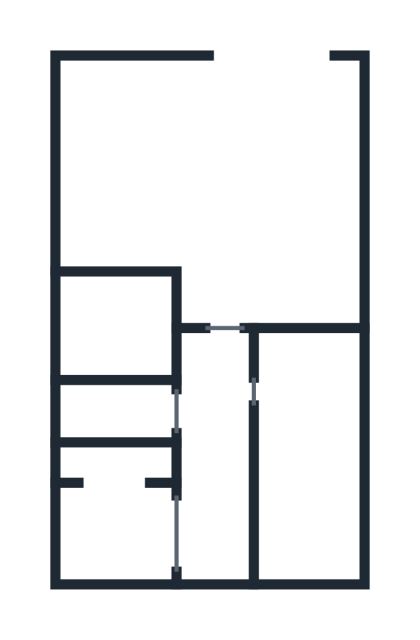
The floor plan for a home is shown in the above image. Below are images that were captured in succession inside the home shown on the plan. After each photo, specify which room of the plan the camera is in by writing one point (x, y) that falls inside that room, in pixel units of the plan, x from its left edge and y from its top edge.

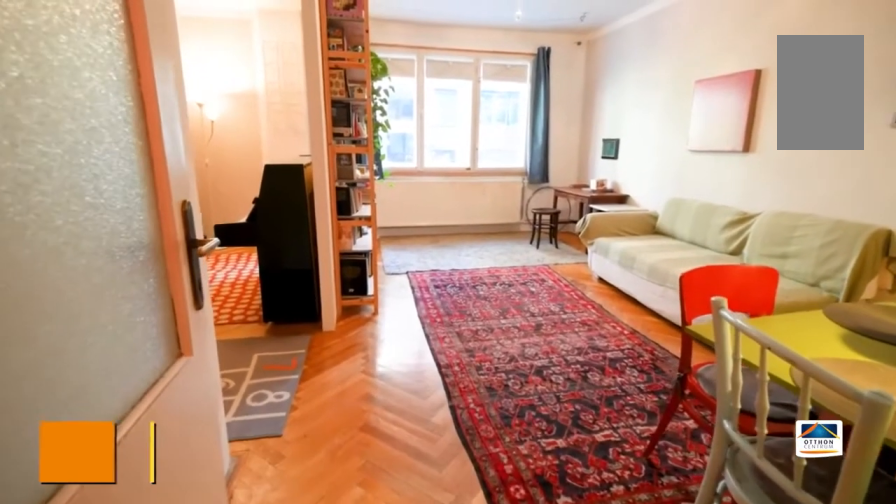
(206, 154)
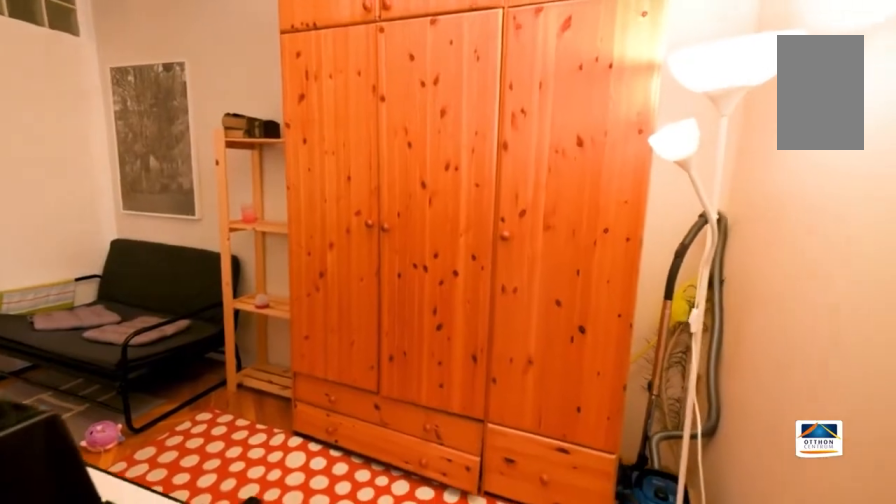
(205, 156)
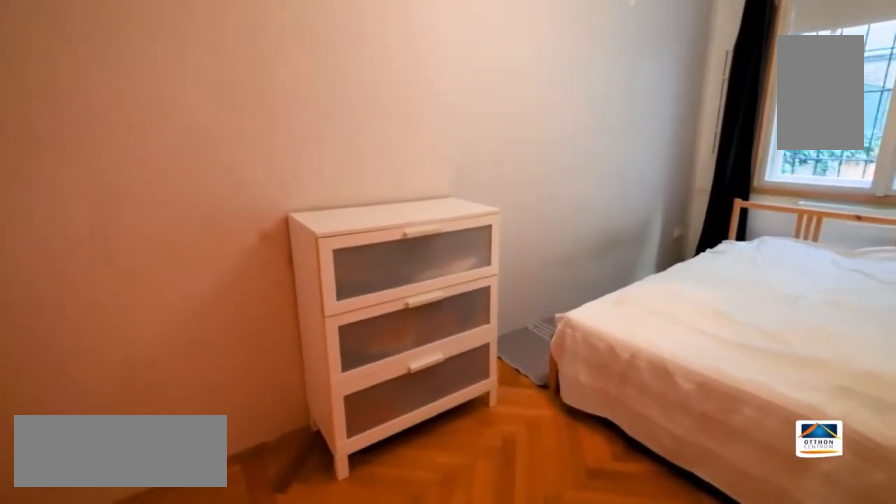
(310, 455)
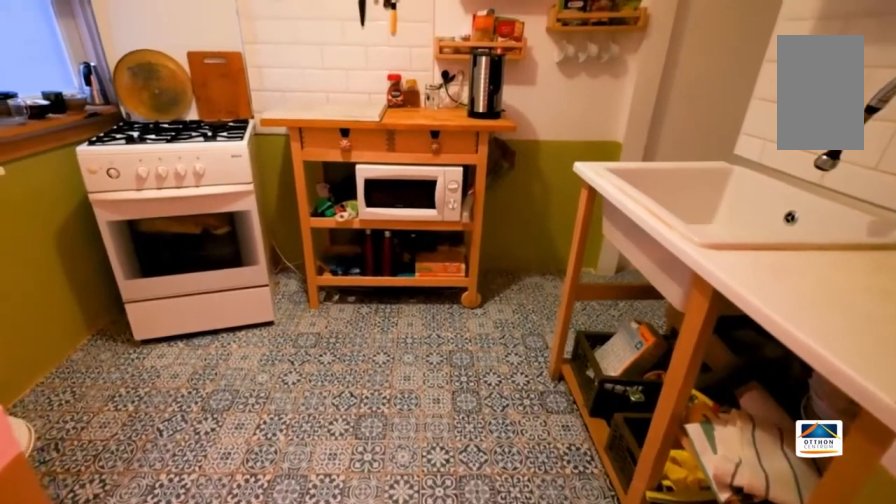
(122, 545)
